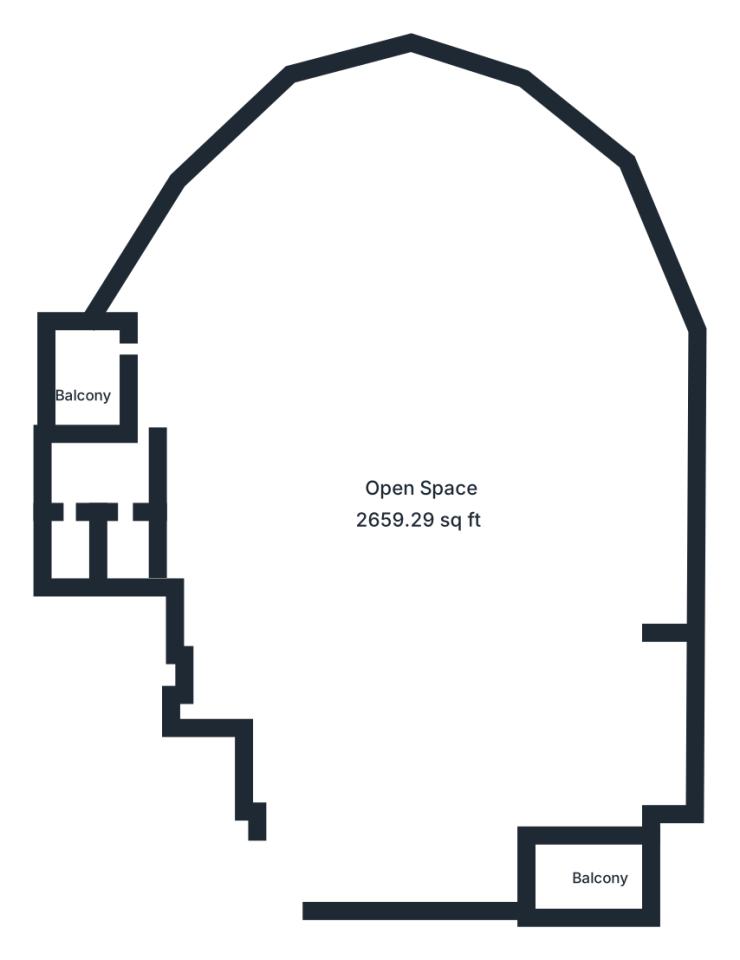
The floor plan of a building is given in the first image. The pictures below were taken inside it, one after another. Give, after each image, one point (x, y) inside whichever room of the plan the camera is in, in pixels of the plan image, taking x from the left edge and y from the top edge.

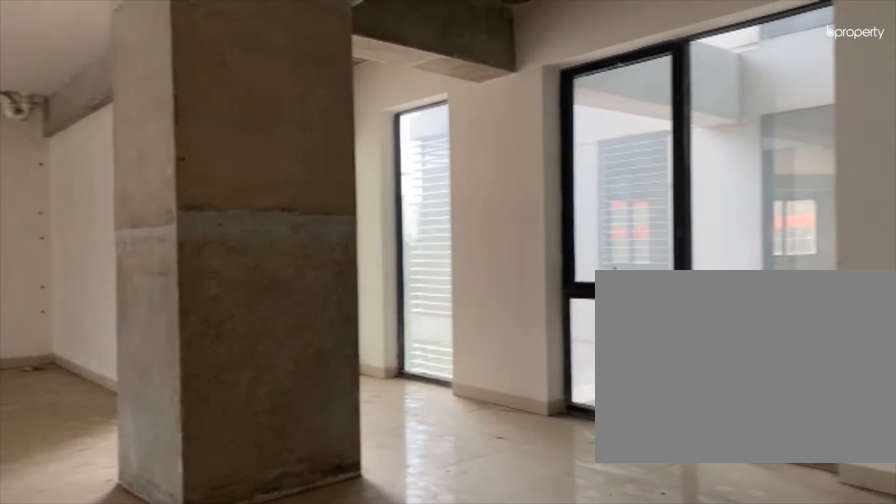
(421, 480)
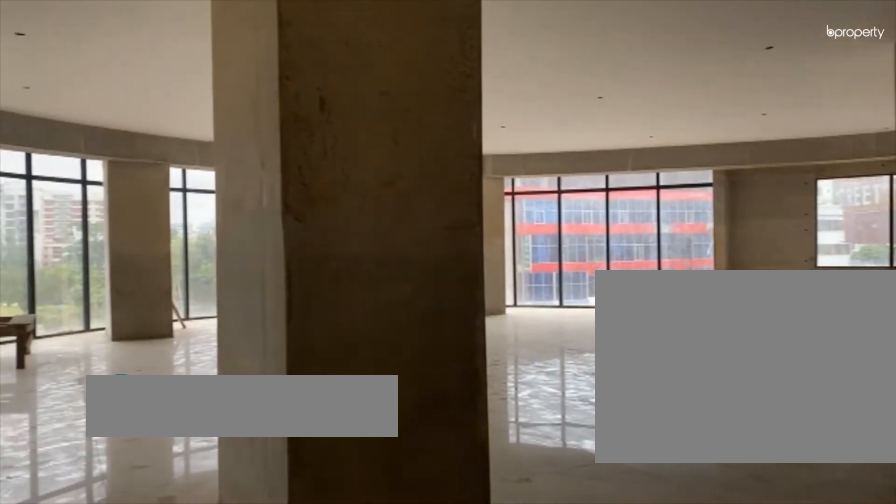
(420, 480)
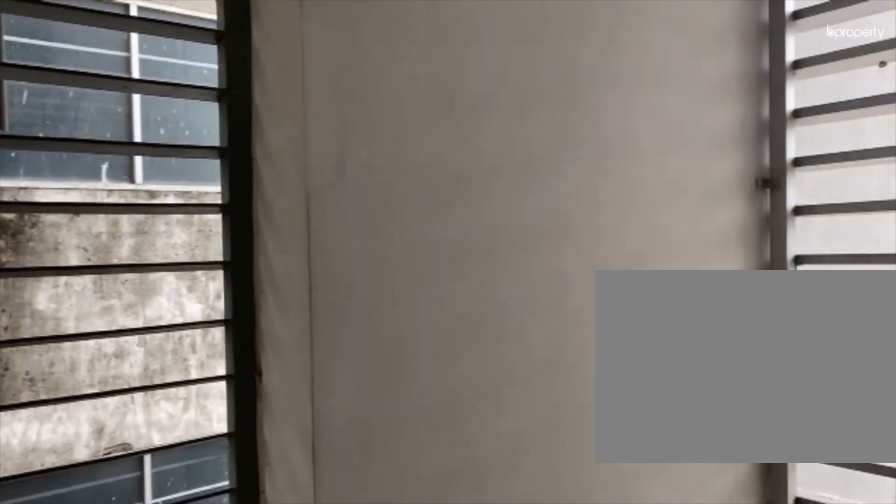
(97, 373)
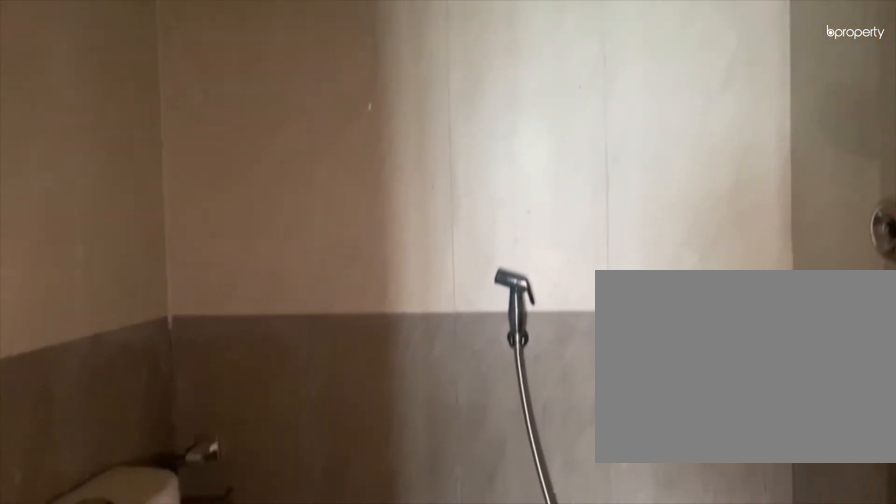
(129, 557)
